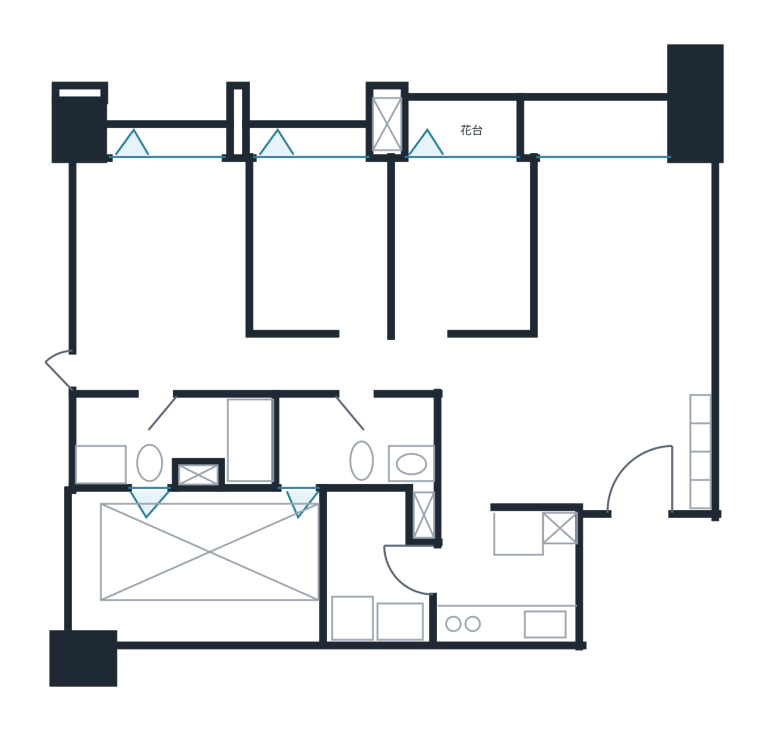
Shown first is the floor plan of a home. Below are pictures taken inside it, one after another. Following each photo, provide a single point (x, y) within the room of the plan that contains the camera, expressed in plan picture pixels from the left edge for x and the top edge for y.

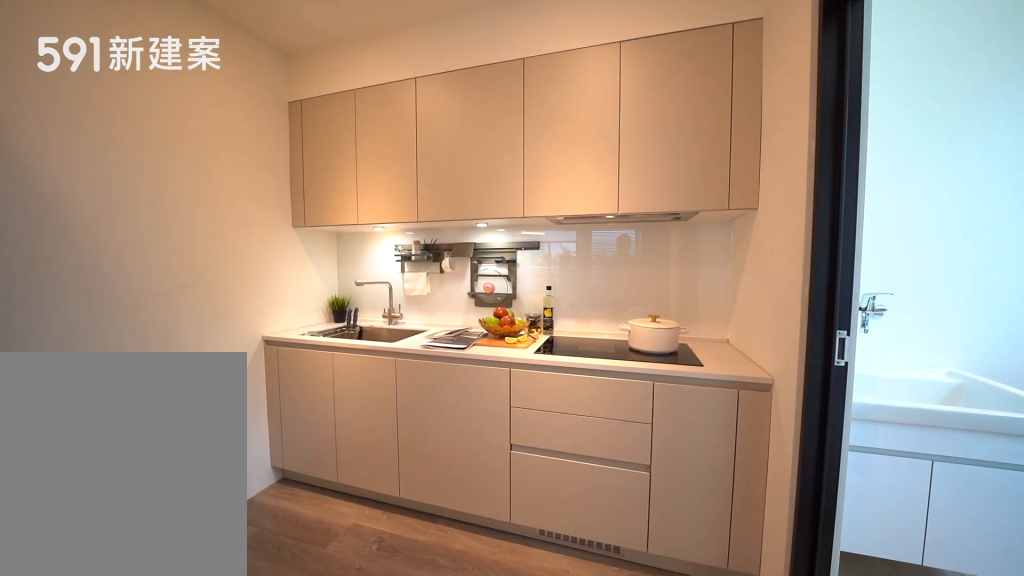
(512, 577)
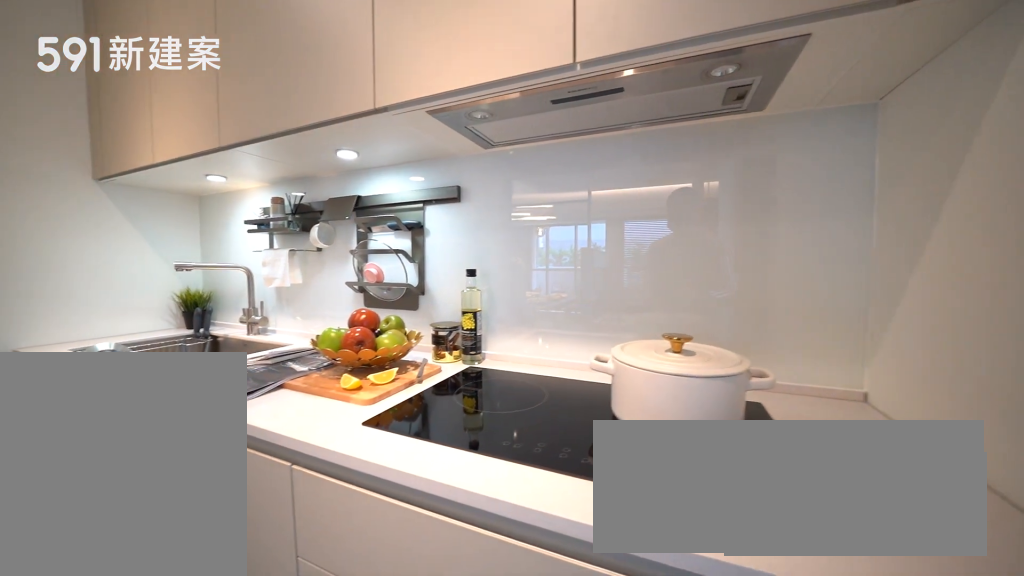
(512, 577)
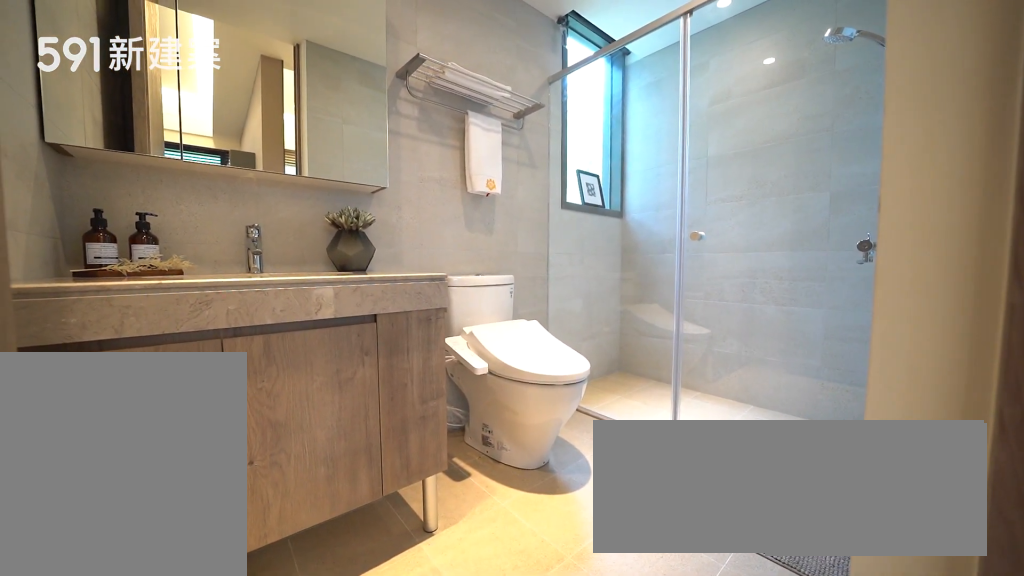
(352, 441)
